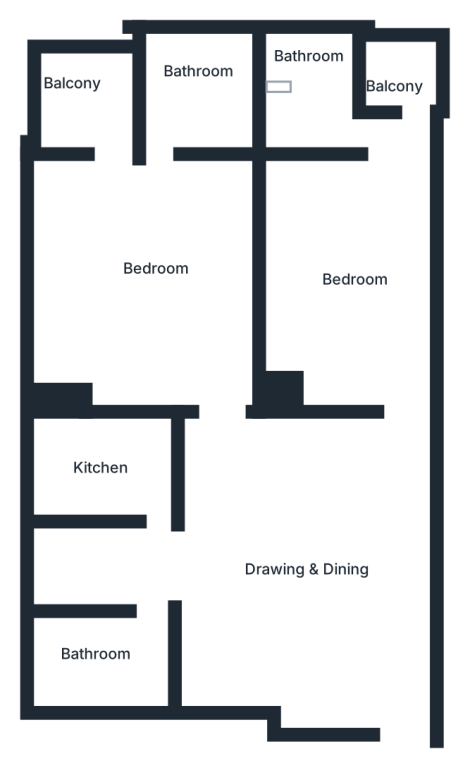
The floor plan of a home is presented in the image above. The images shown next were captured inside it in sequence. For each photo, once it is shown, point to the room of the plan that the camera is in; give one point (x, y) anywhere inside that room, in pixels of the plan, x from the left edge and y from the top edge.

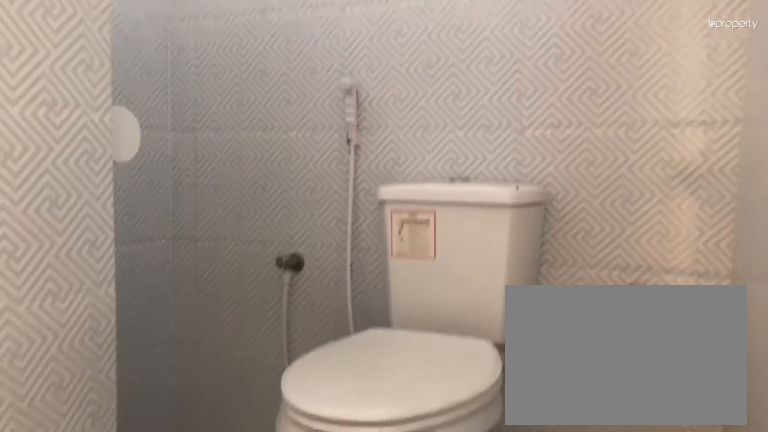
(318, 102)
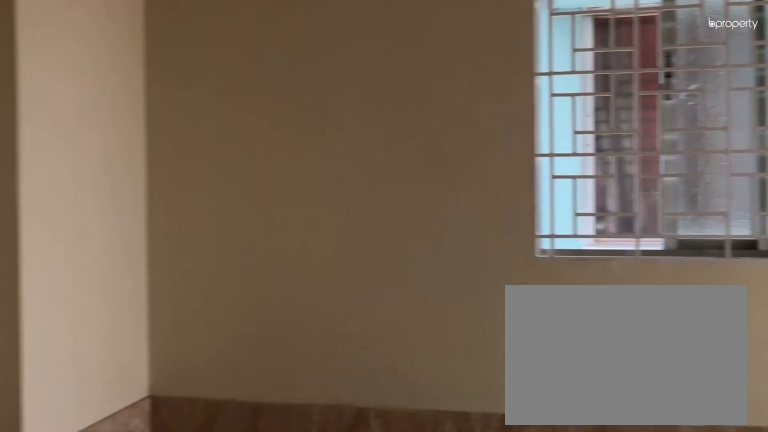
(139, 255)
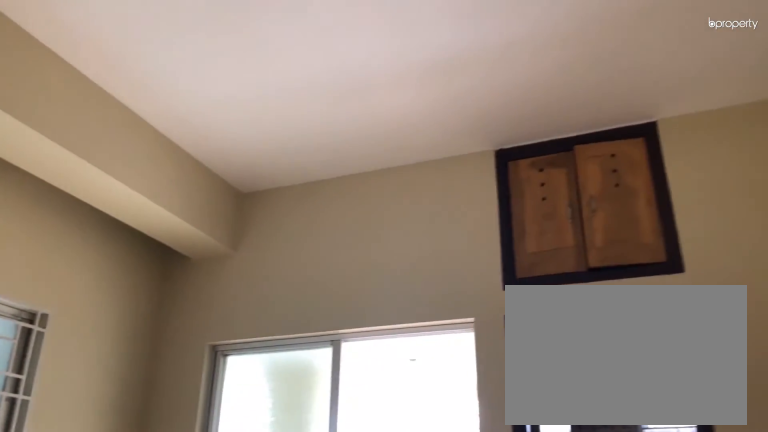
(139, 255)
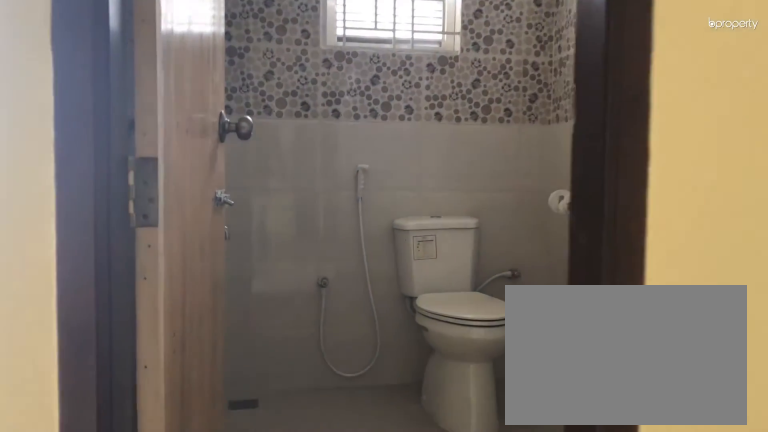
(160, 99)
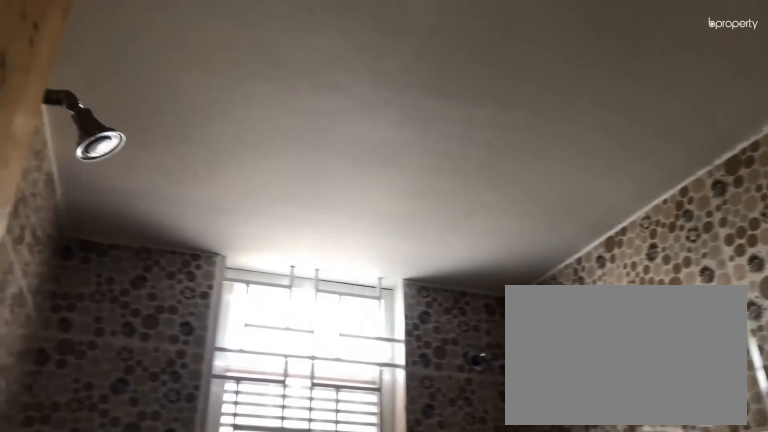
(160, 99)
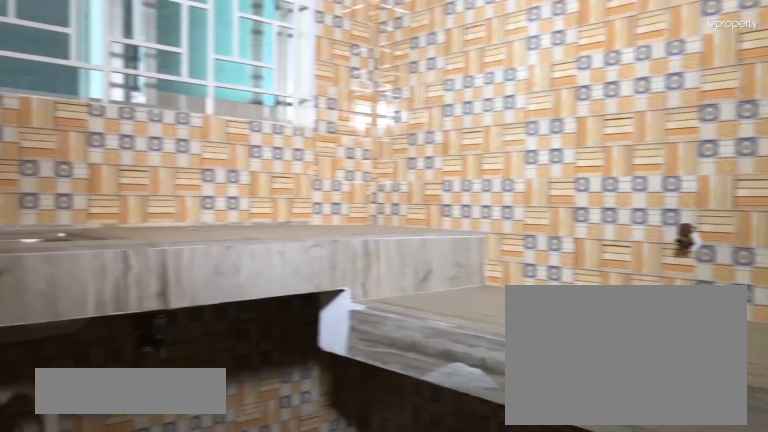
(120, 470)
